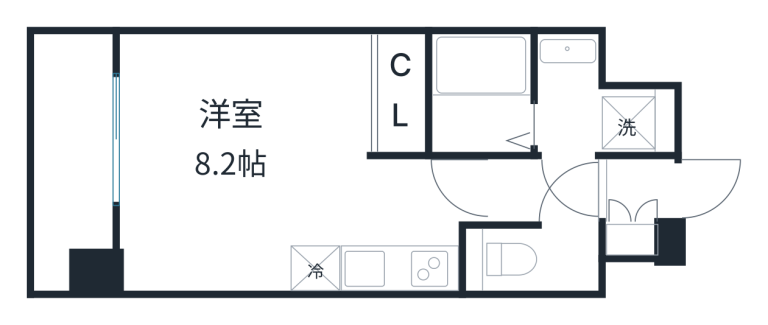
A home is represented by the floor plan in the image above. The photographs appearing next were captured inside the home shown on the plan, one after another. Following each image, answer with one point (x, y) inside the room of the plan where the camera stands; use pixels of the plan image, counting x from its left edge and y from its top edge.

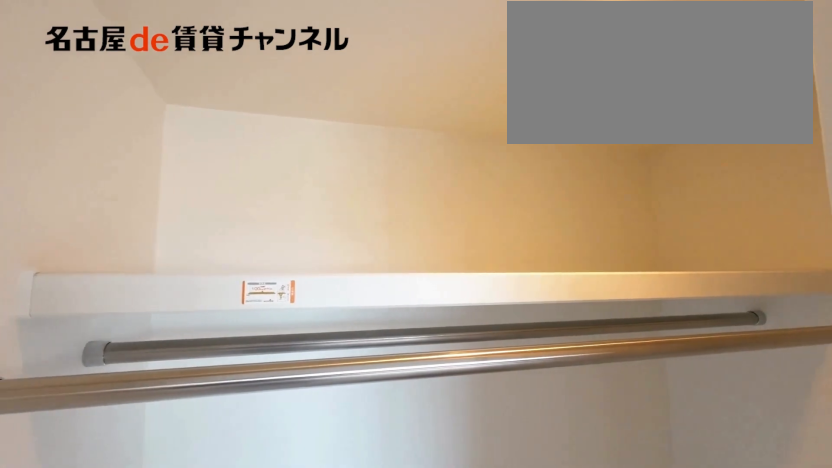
(402, 93)
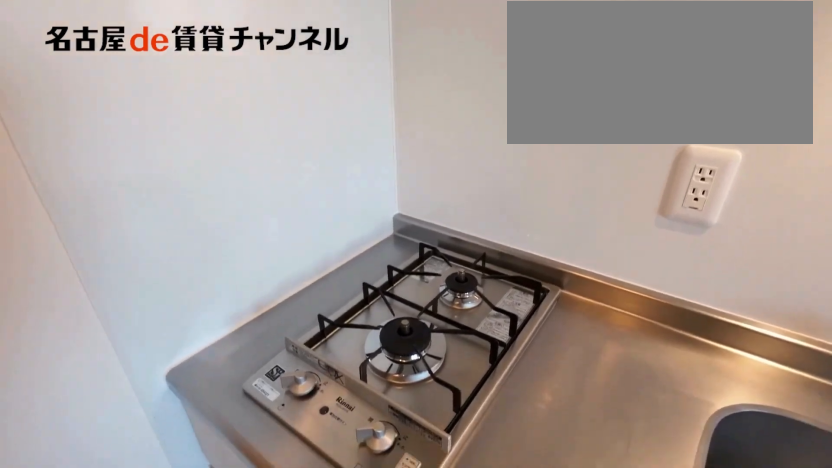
(400, 268)
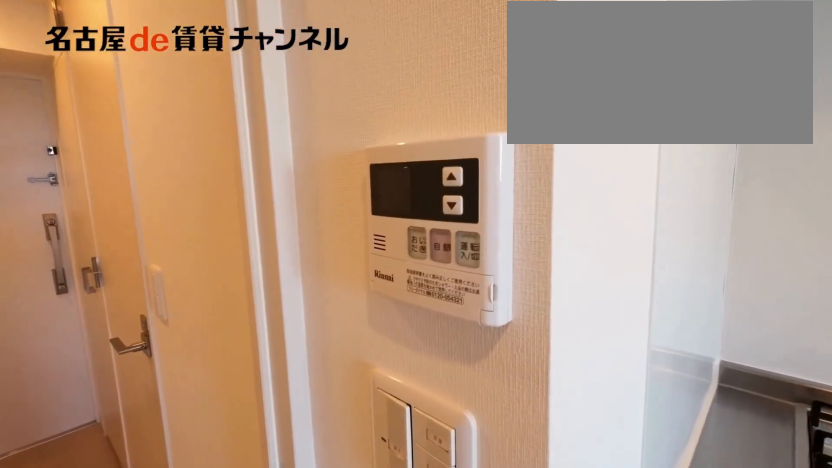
(400, 268)
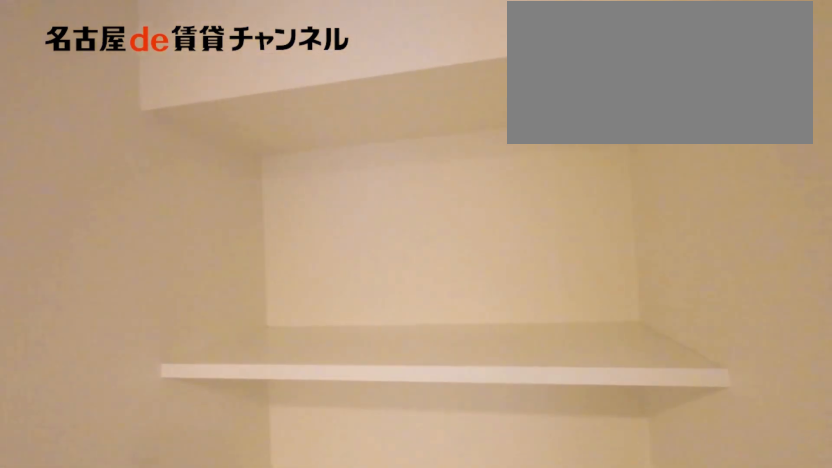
(595, 103)
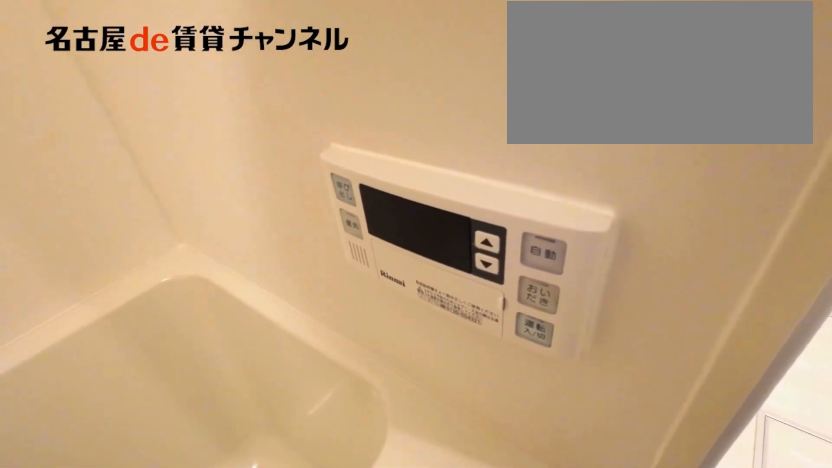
(481, 93)
